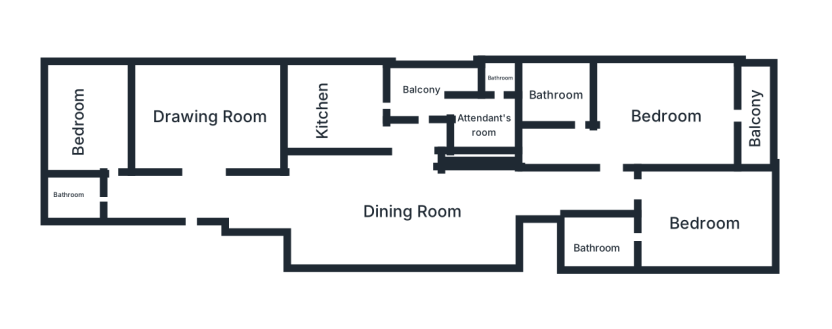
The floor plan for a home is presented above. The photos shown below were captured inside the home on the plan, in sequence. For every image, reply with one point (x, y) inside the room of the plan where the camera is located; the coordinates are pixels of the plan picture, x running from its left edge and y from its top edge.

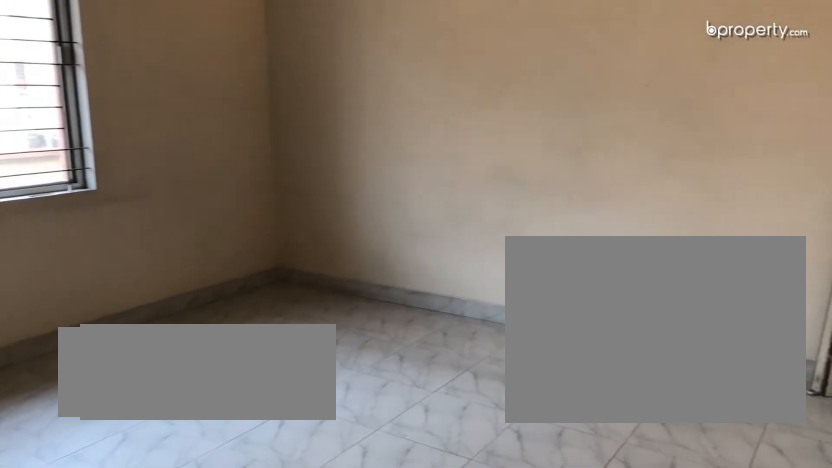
(200, 123)
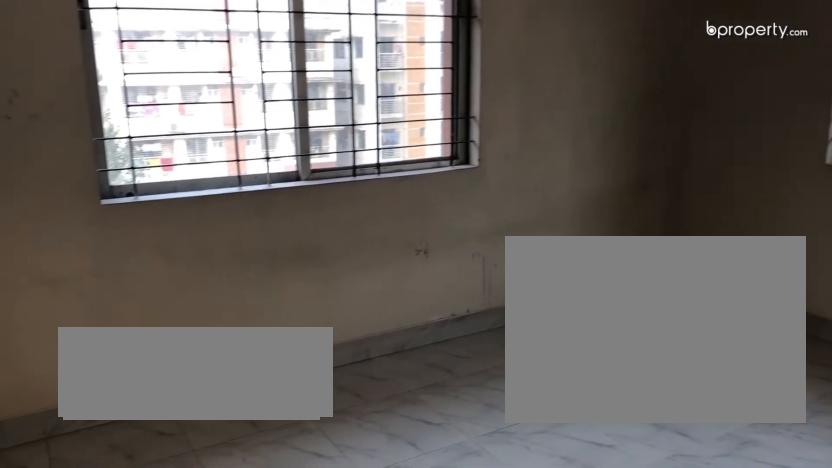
(77, 115)
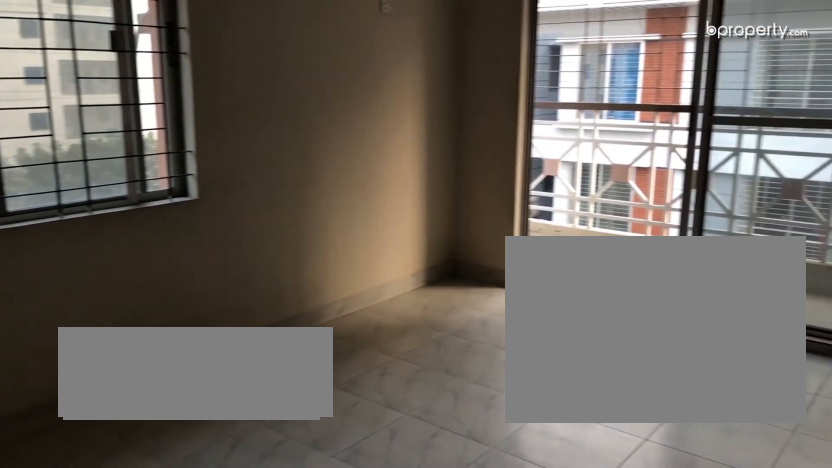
(661, 108)
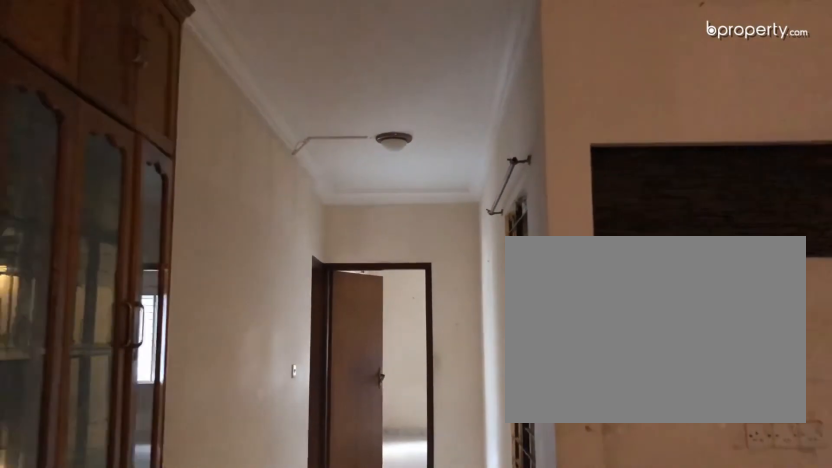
(466, 192)
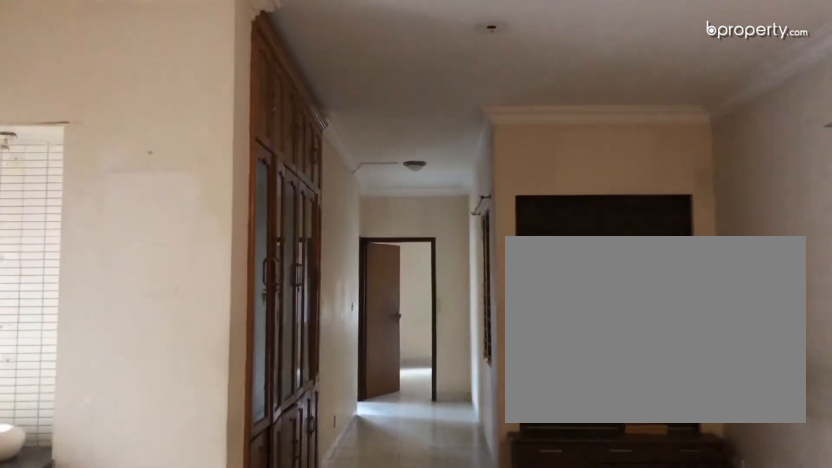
(348, 192)
